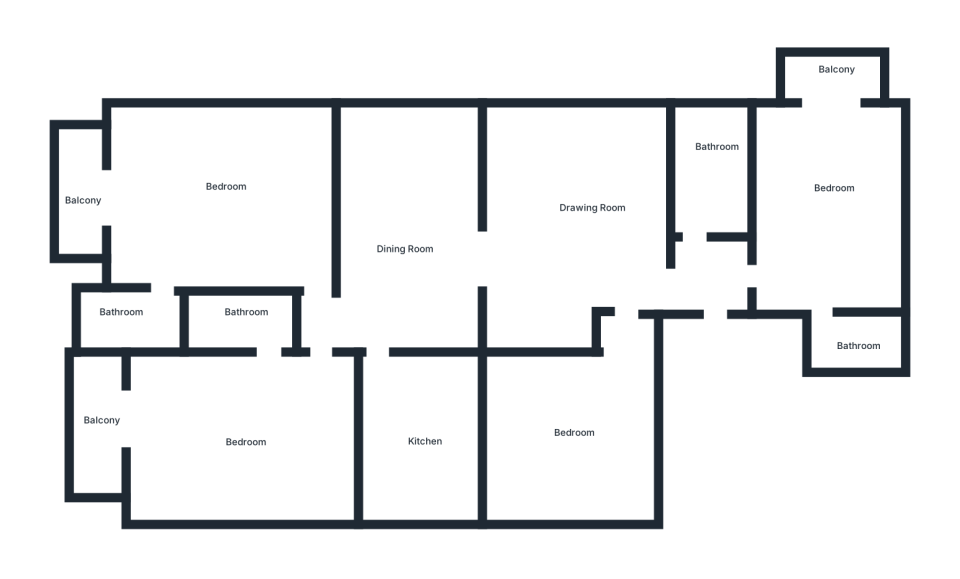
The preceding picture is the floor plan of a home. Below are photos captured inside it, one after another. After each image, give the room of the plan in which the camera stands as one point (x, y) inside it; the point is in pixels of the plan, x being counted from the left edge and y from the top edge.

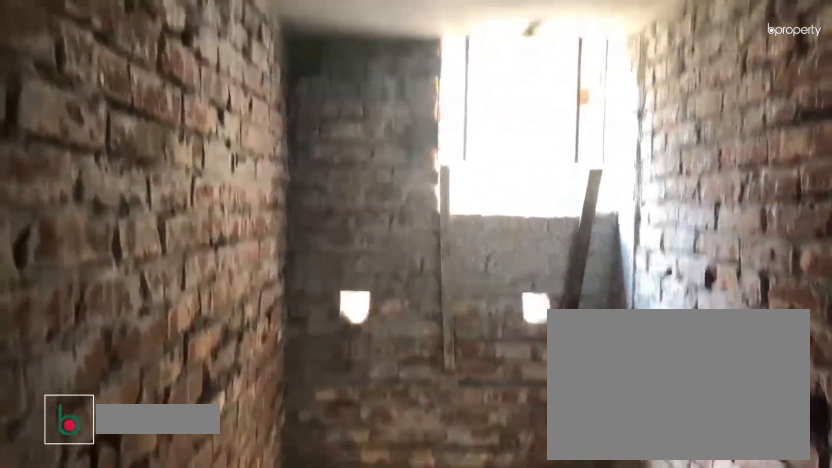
(704, 175)
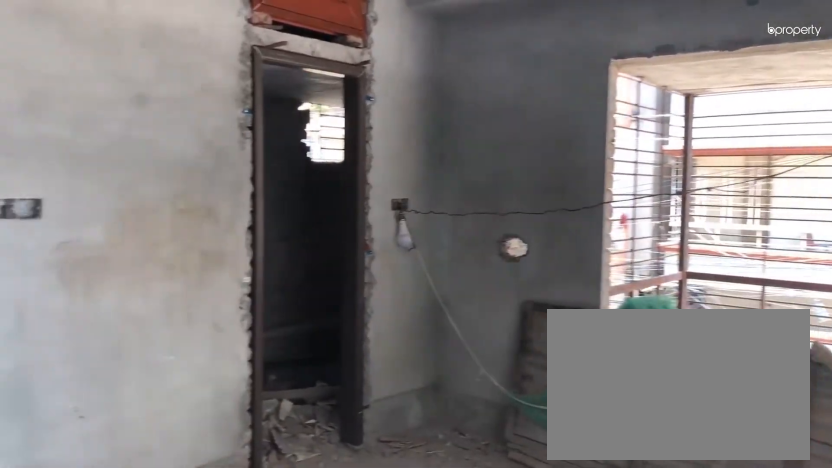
(213, 207)
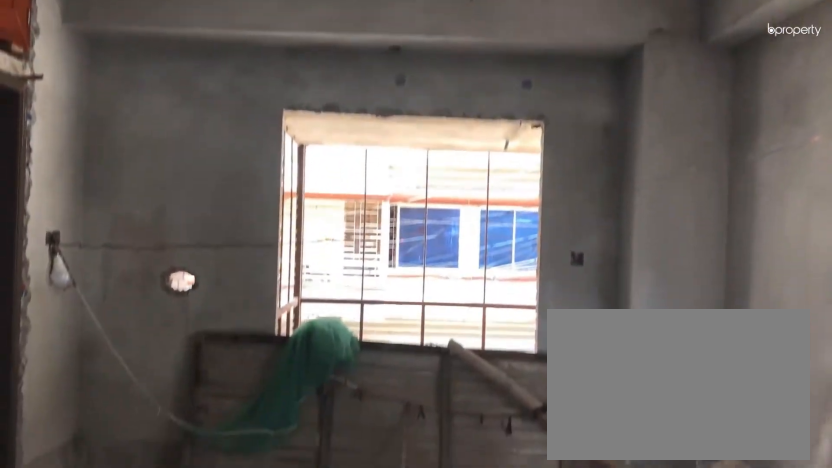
(213, 207)
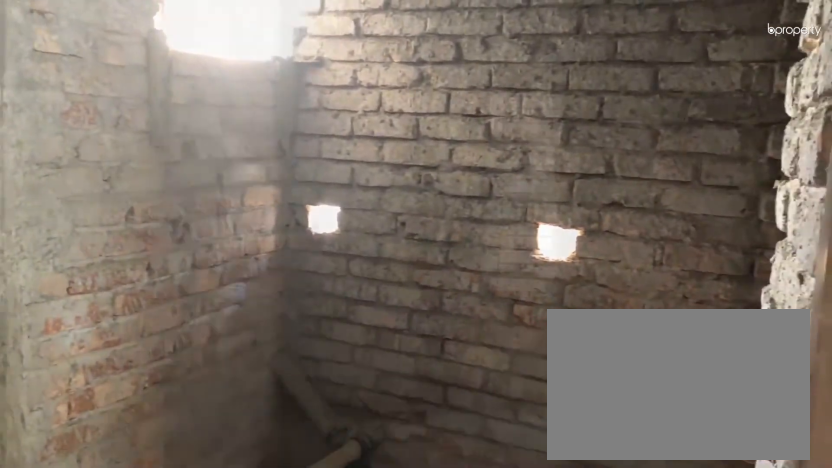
(146, 326)
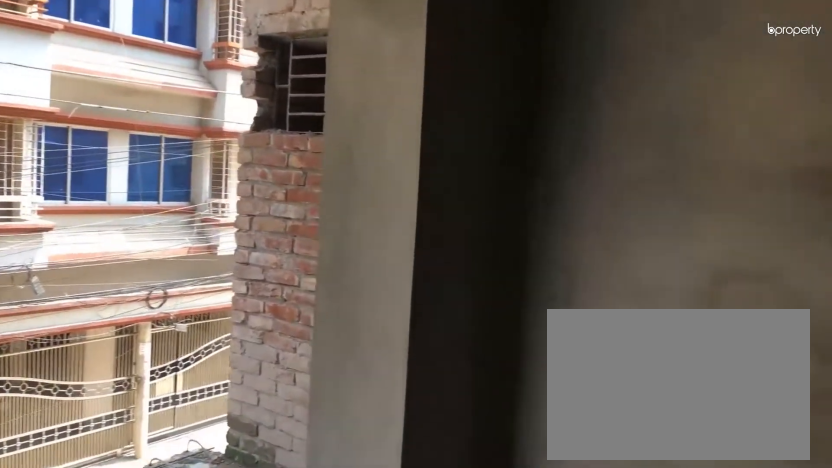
(221, 447)
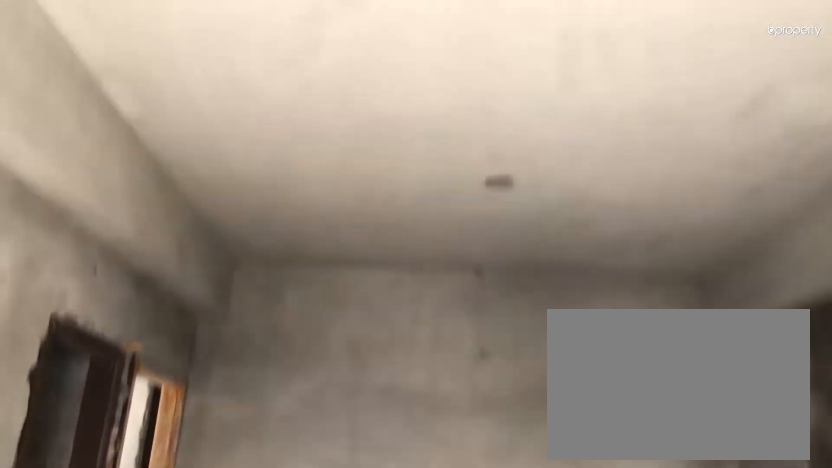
(221, 447)
